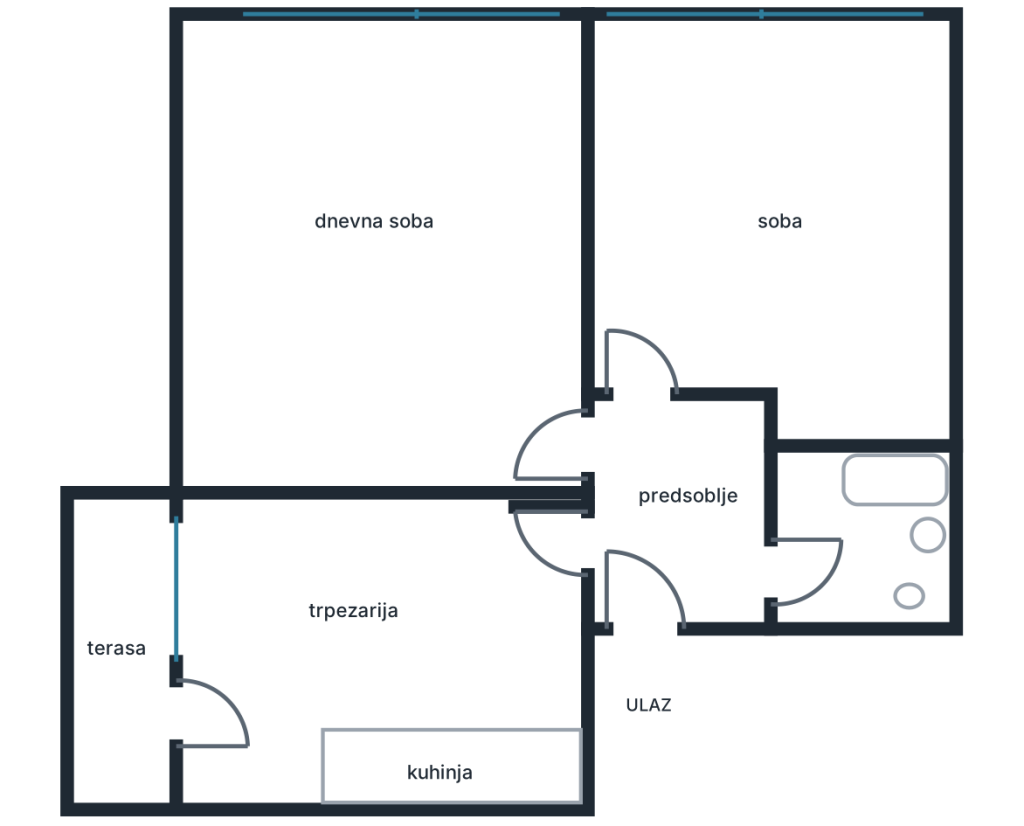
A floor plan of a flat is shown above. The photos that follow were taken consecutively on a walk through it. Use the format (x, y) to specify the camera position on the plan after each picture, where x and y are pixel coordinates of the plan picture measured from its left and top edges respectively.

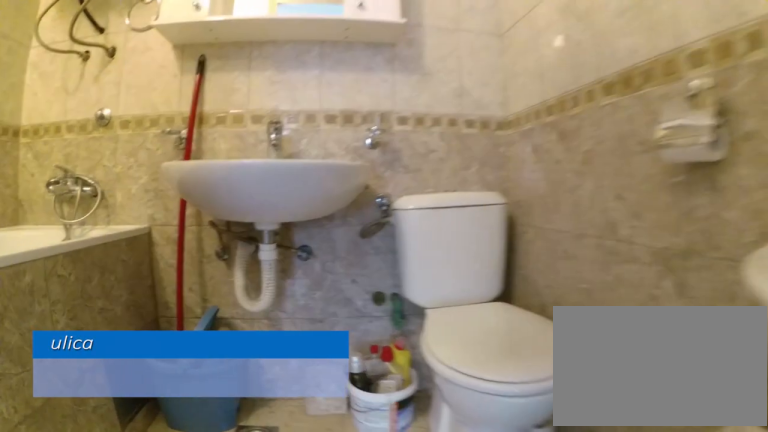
(805, 574)
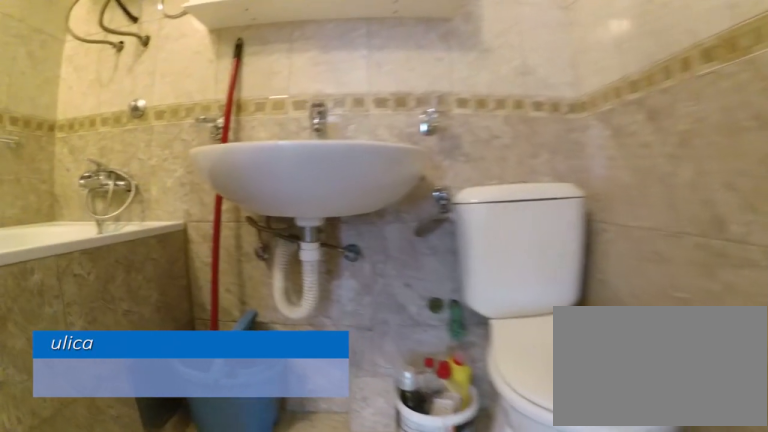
(814, 573)
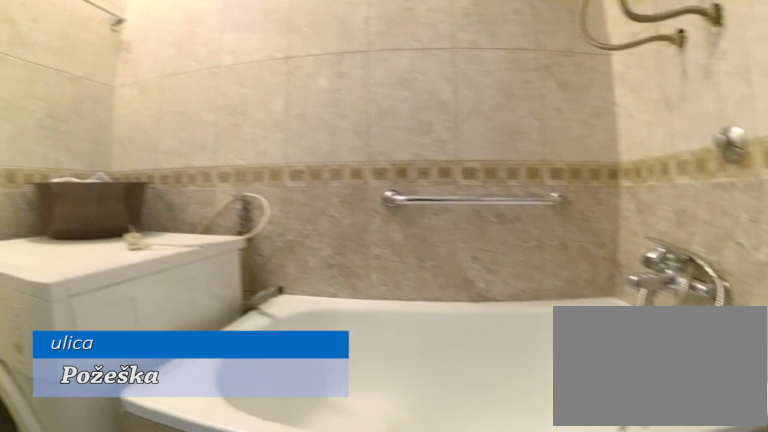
(866, 602)
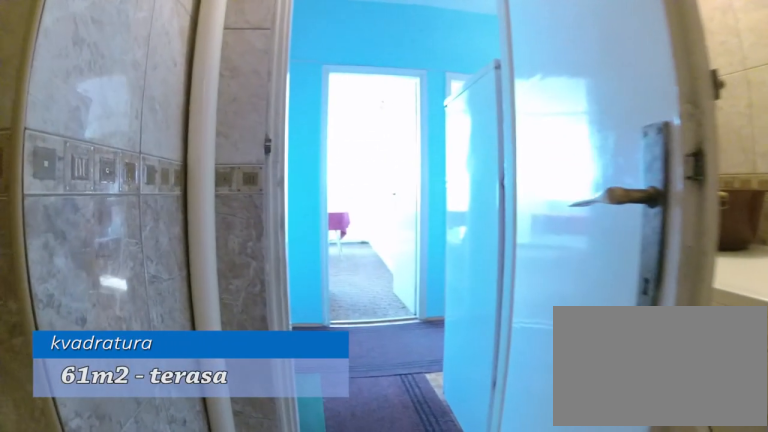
(906, 568)
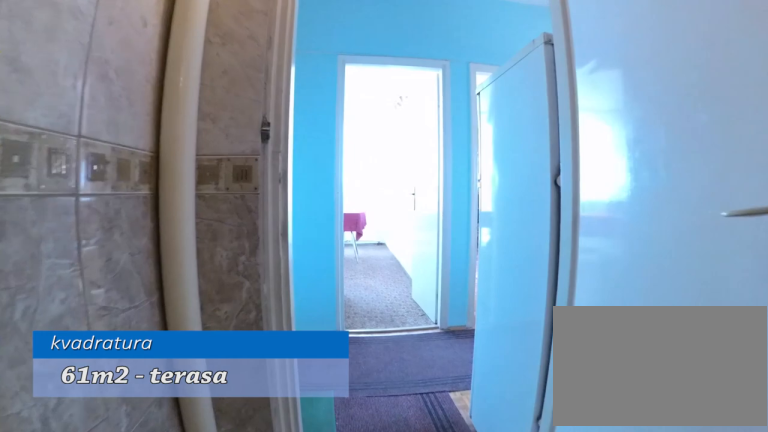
(887, 570)
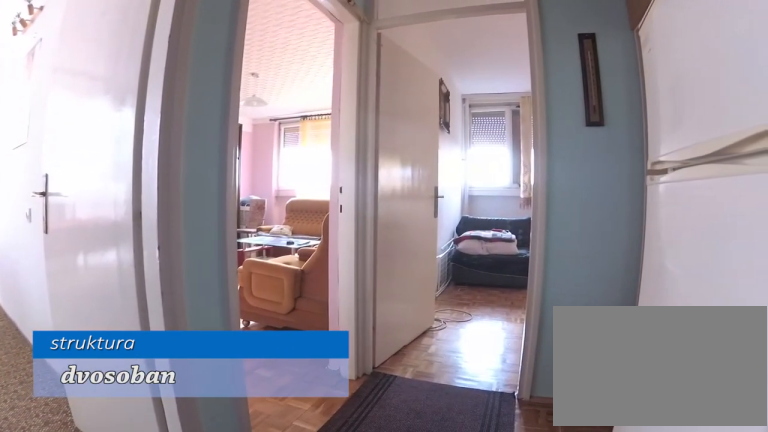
(709, 602)
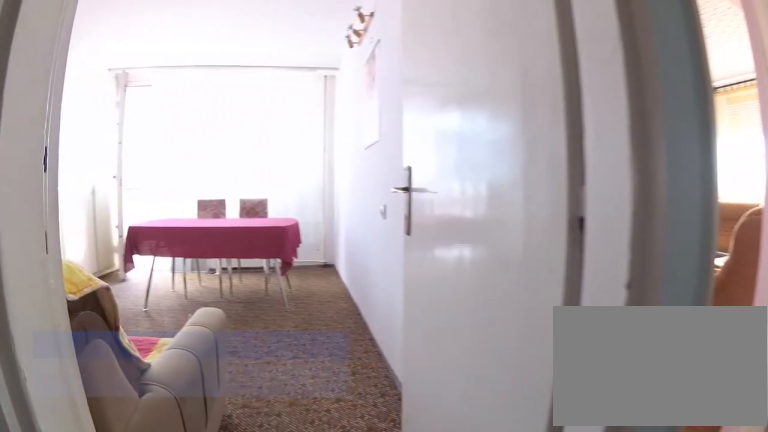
(656, 582)
